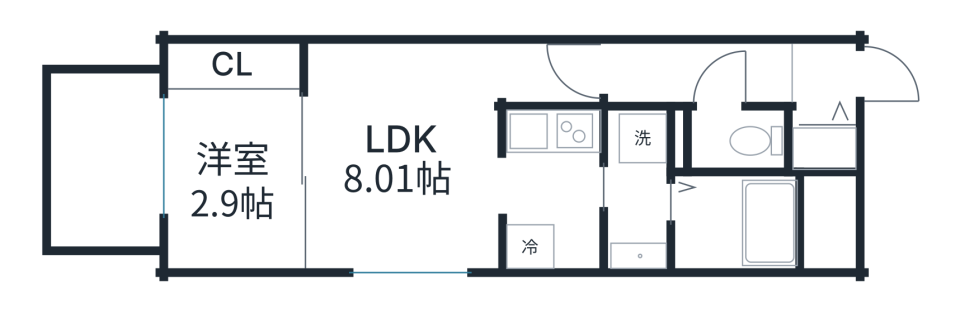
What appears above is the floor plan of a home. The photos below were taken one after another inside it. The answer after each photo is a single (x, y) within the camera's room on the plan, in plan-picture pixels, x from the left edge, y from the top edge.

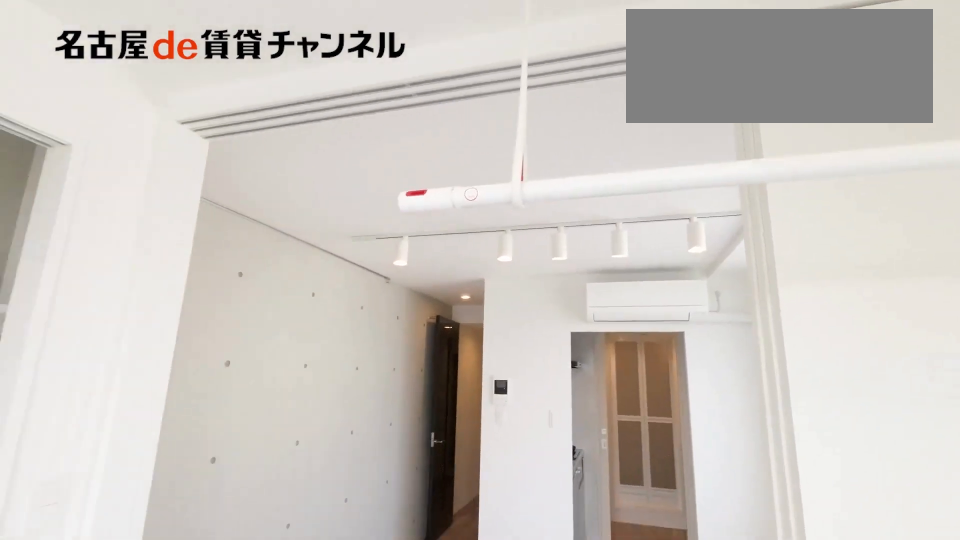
(231, 181)
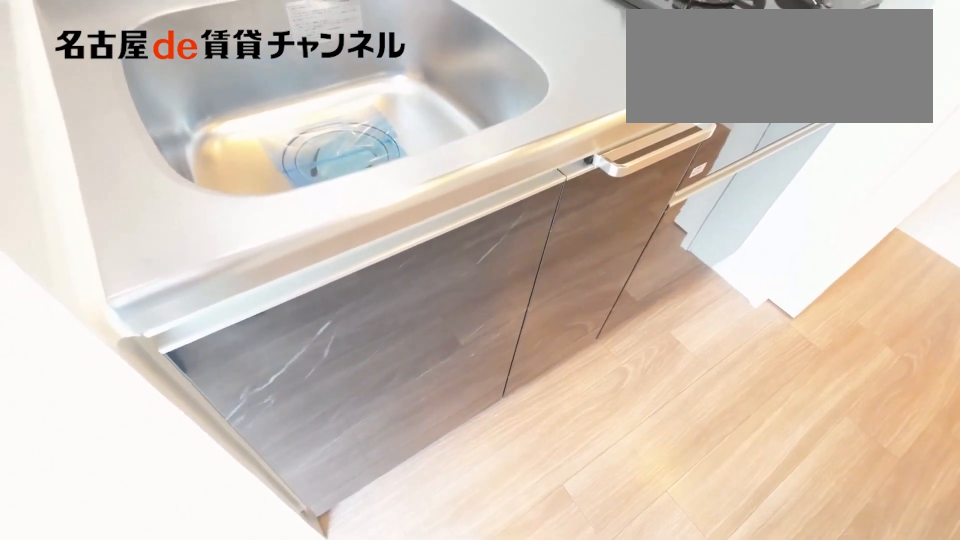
(553, 191)
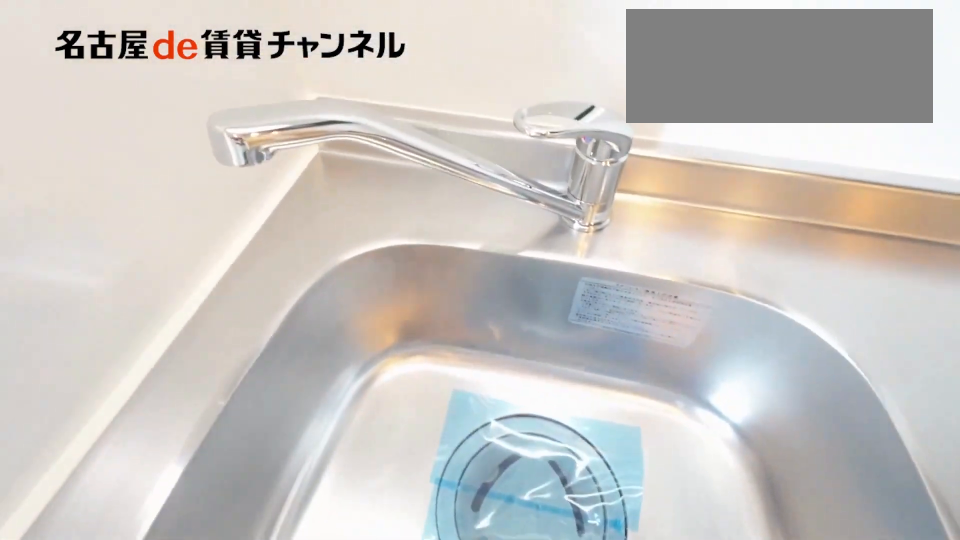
(553, 191)
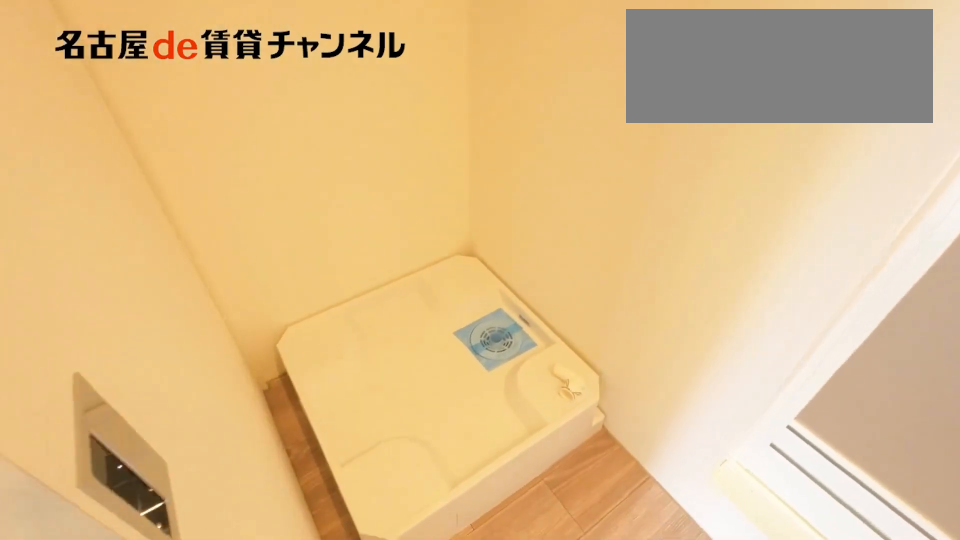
(636, 141)
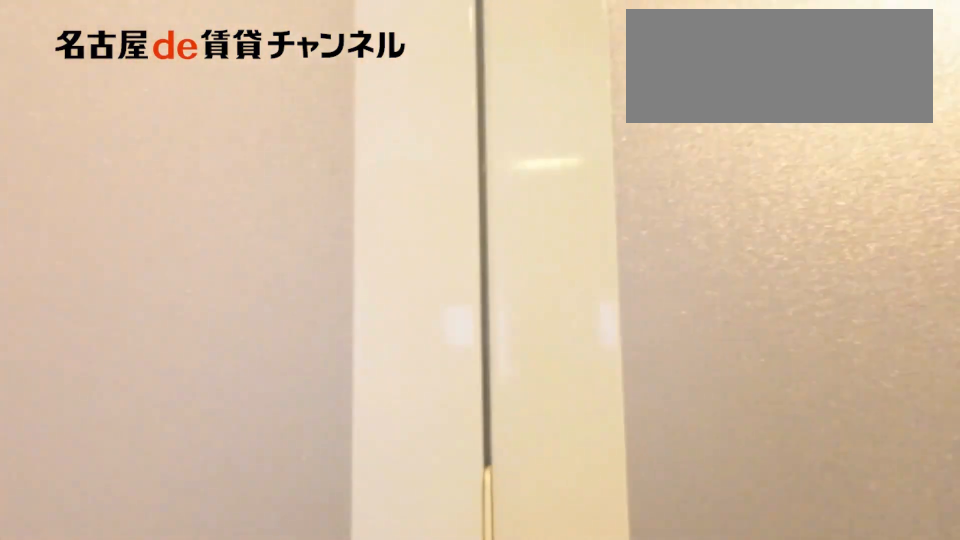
(636, 141)
